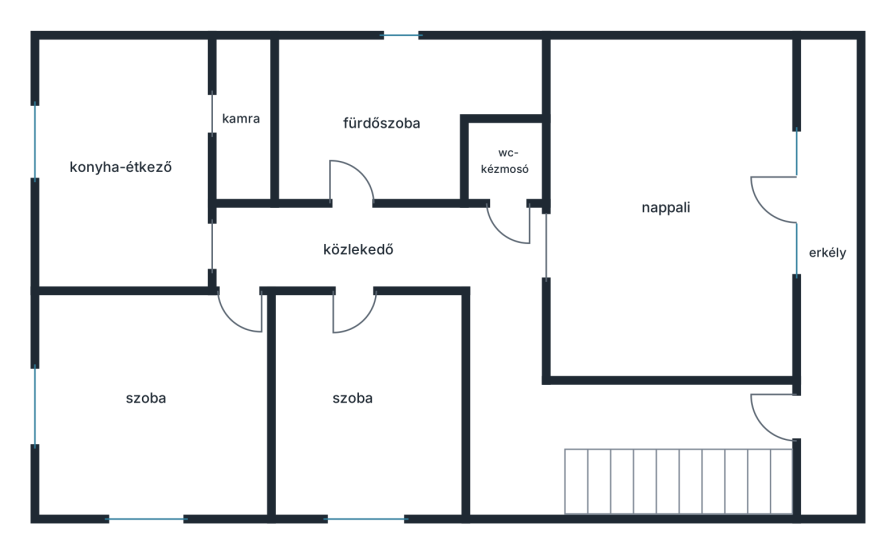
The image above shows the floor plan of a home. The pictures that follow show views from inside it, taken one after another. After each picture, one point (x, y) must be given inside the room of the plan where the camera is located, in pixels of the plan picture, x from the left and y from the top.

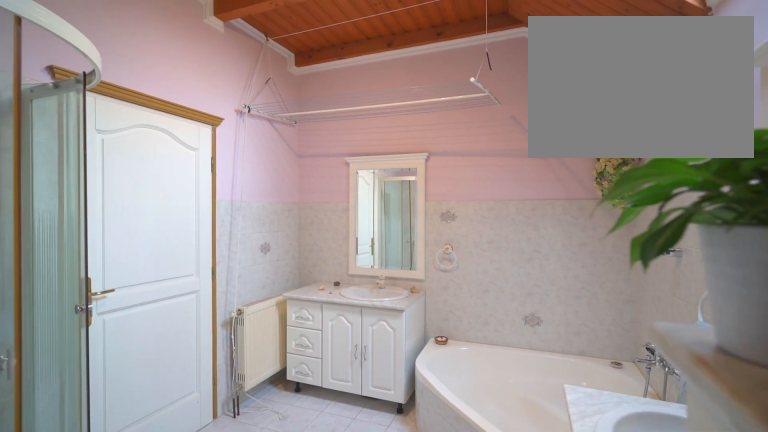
(360, 115)
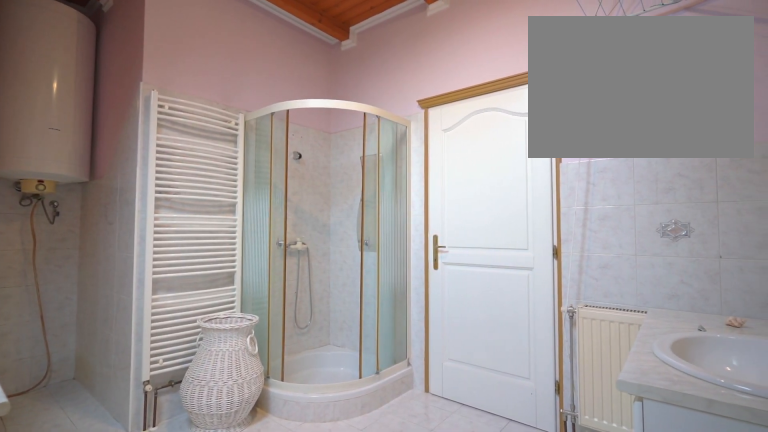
(360, 115)
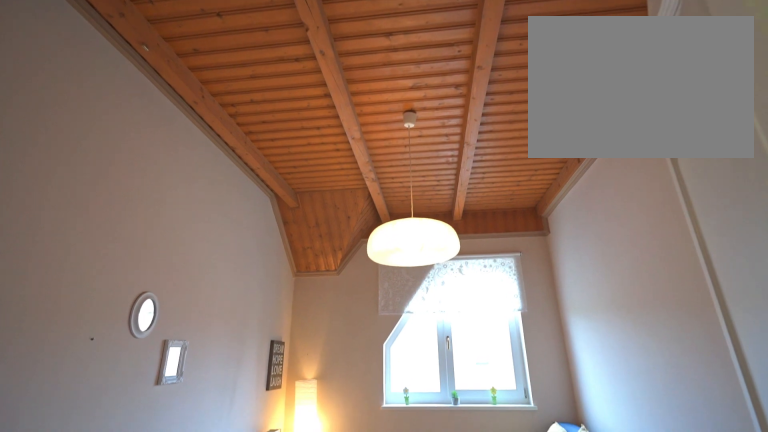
(362, 412)
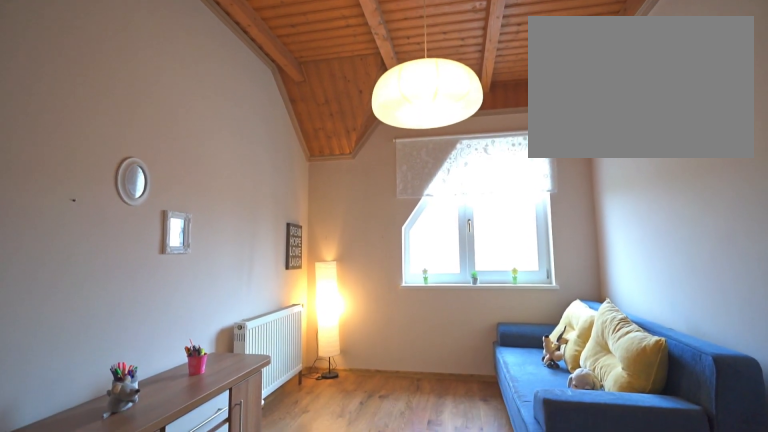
(362, 412)
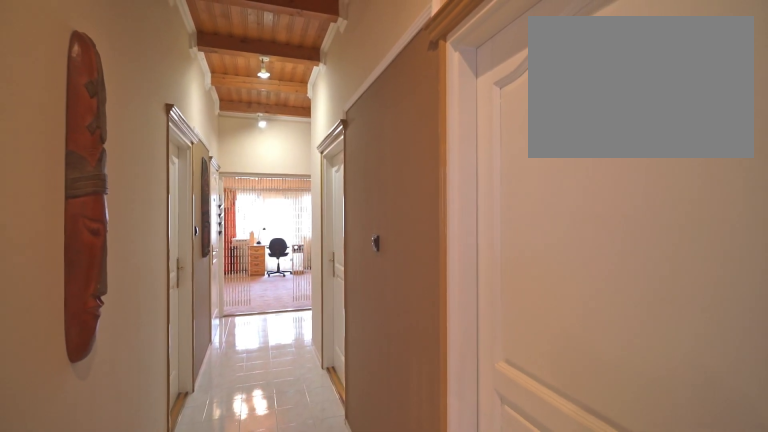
(360, 248)
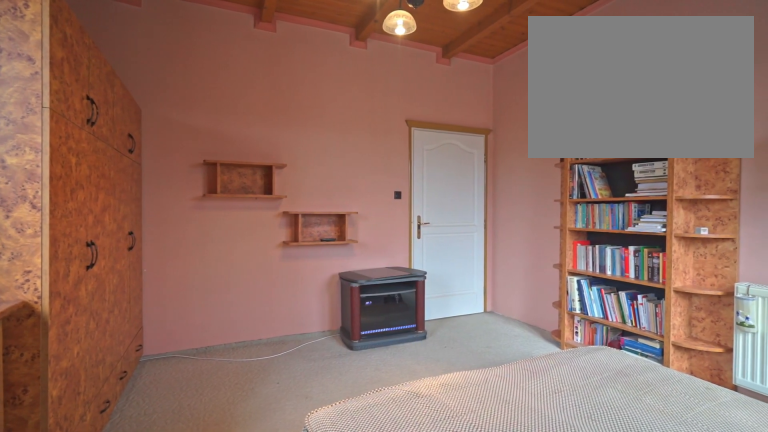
(160, 434)
